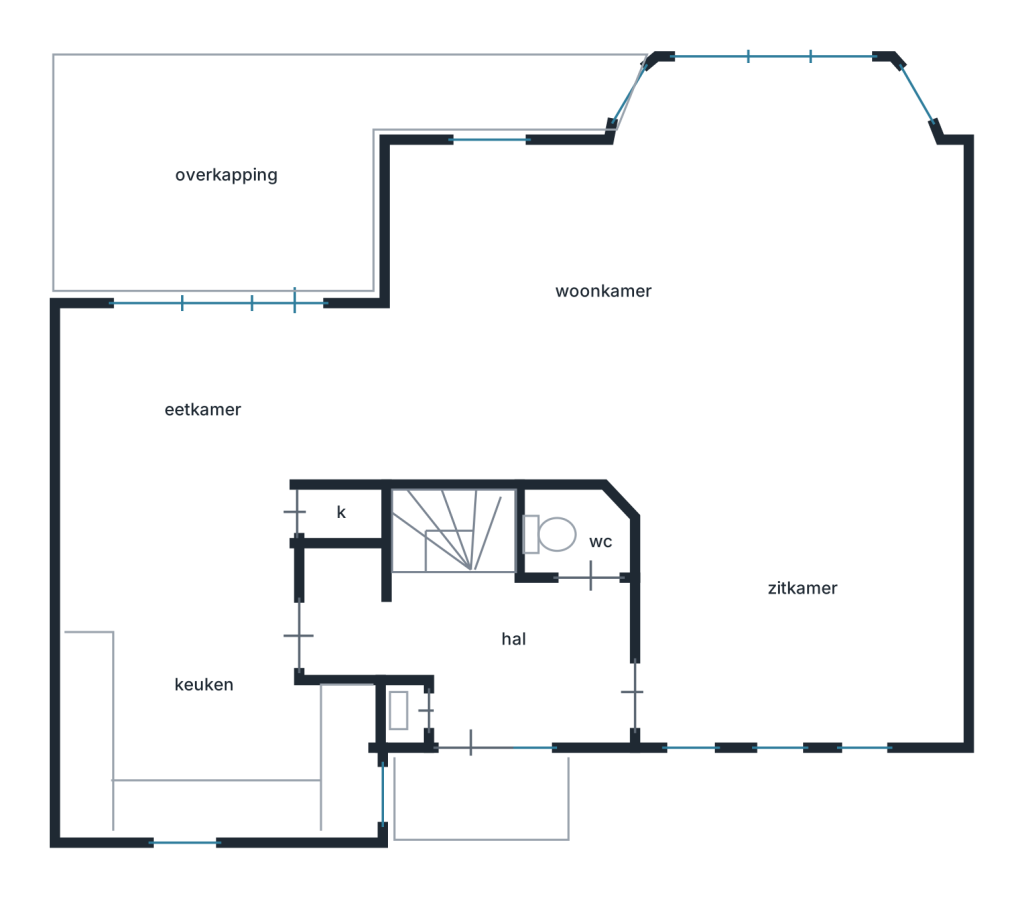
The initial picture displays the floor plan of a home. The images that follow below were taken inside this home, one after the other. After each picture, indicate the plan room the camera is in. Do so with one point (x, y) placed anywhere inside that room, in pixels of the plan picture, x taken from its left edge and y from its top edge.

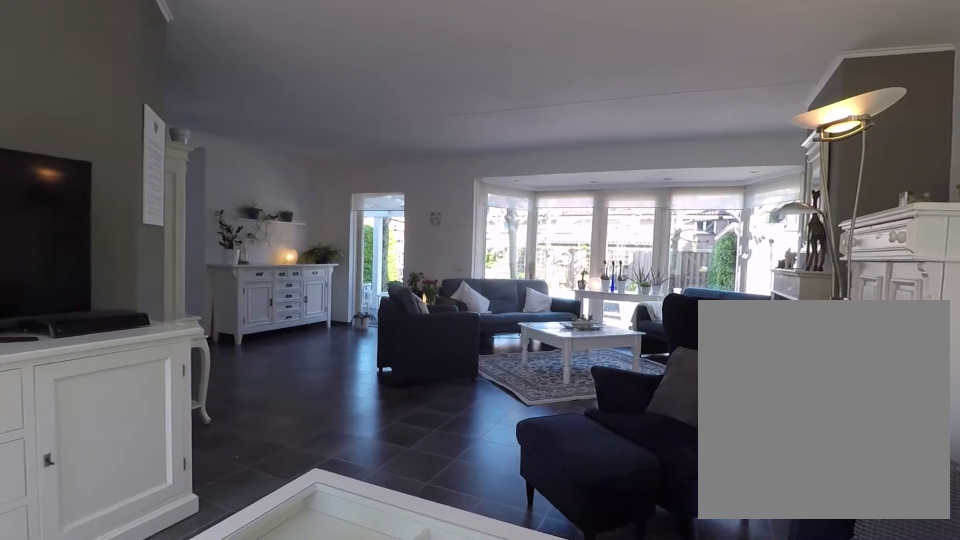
(681, 376)
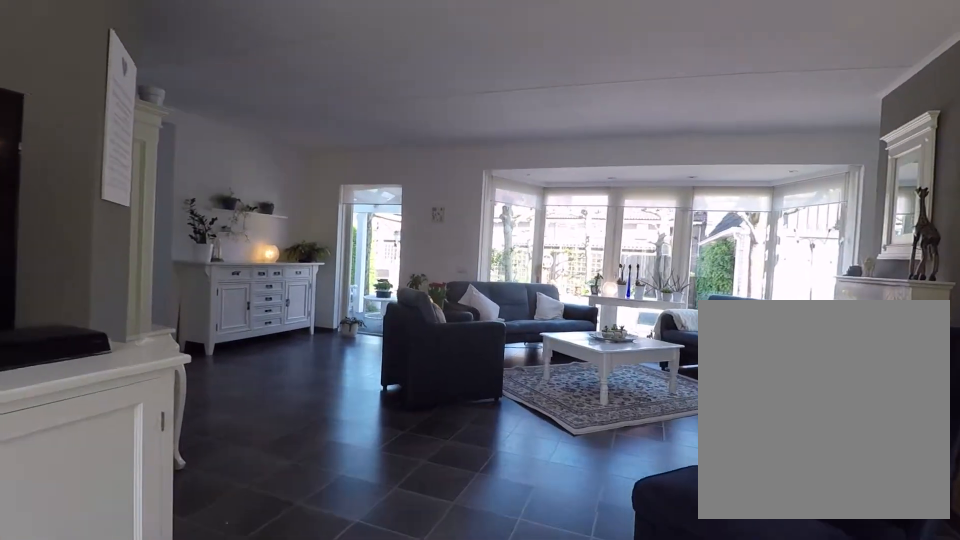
(681, 376)
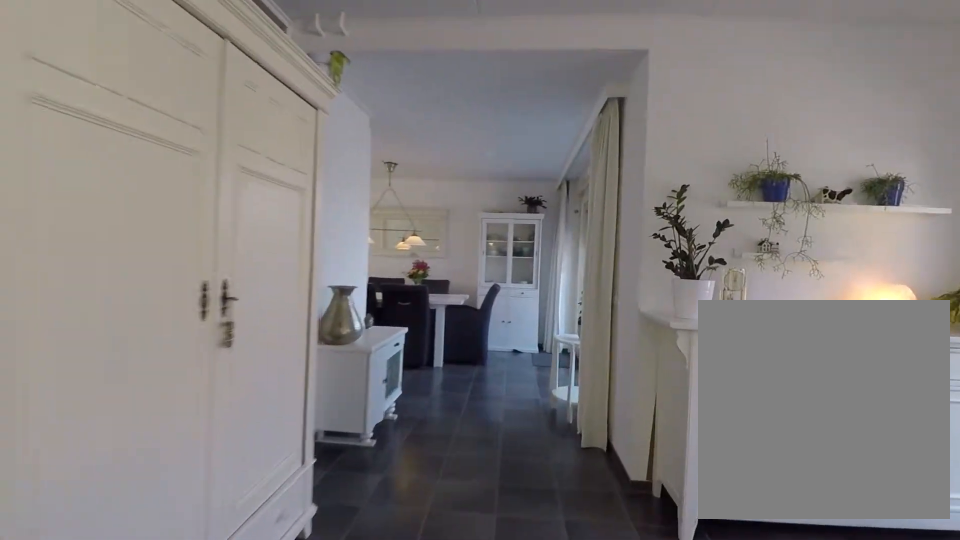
(681, 376)
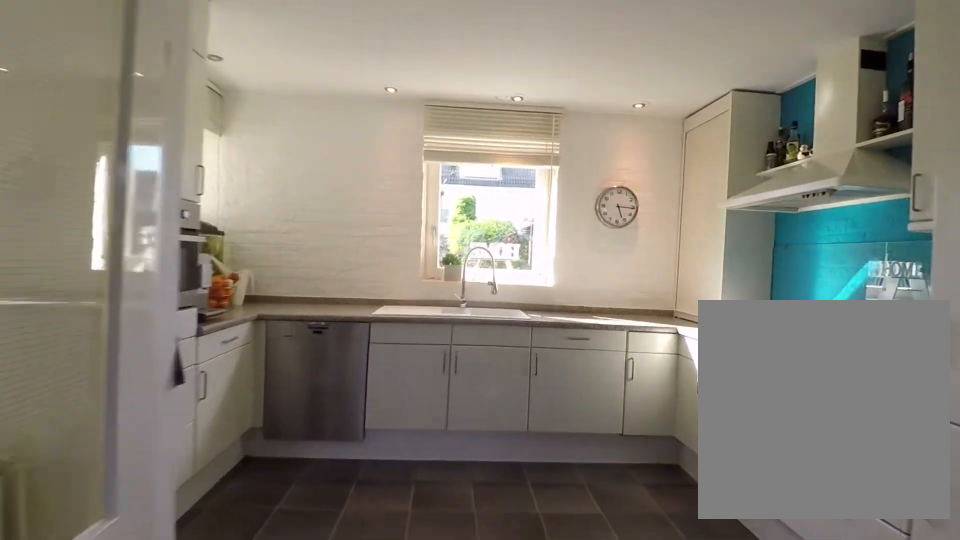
(220, 577)
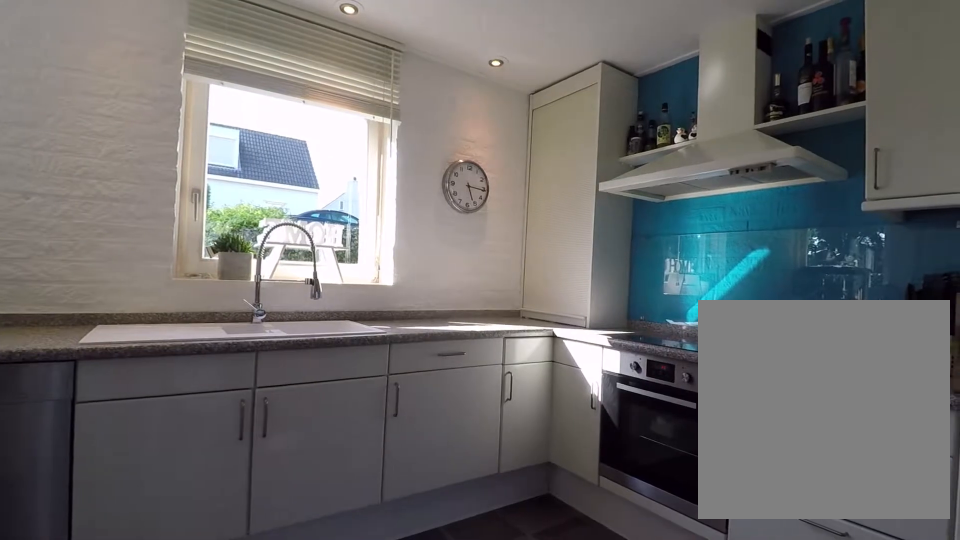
(220, 577)
